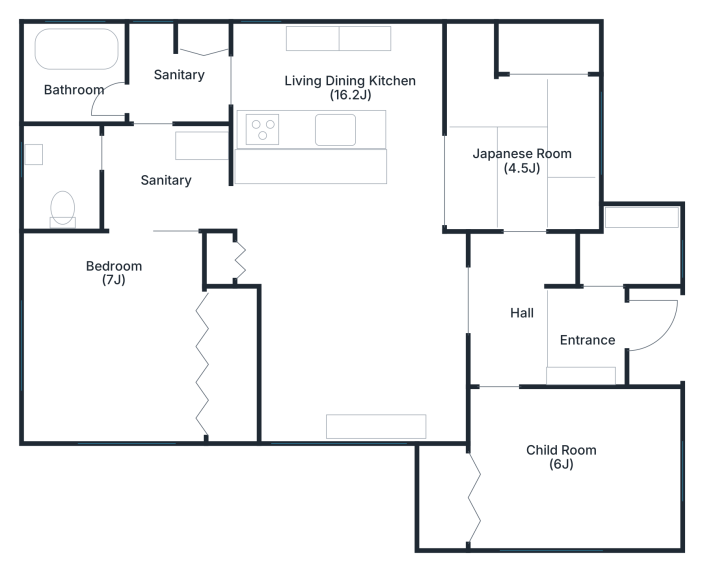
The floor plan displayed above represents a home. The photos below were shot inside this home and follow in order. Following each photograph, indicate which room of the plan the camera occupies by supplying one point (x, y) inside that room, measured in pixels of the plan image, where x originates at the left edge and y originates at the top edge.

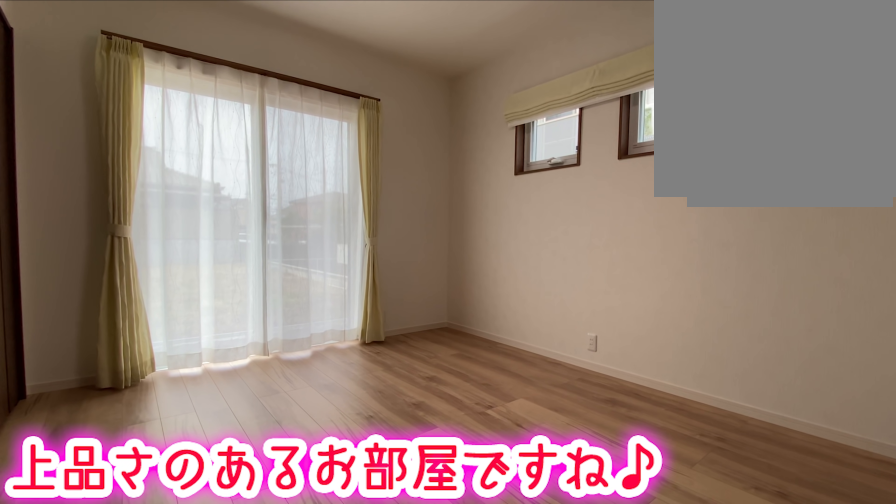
(44, 347)
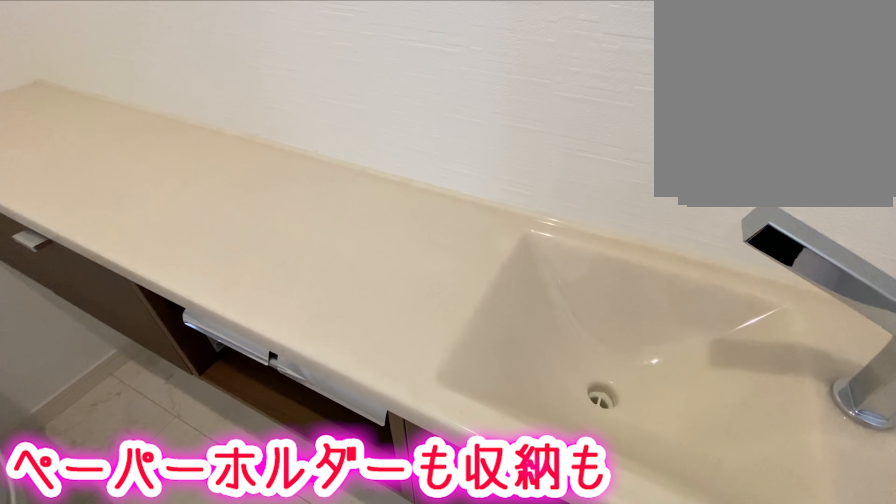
(66, 179)
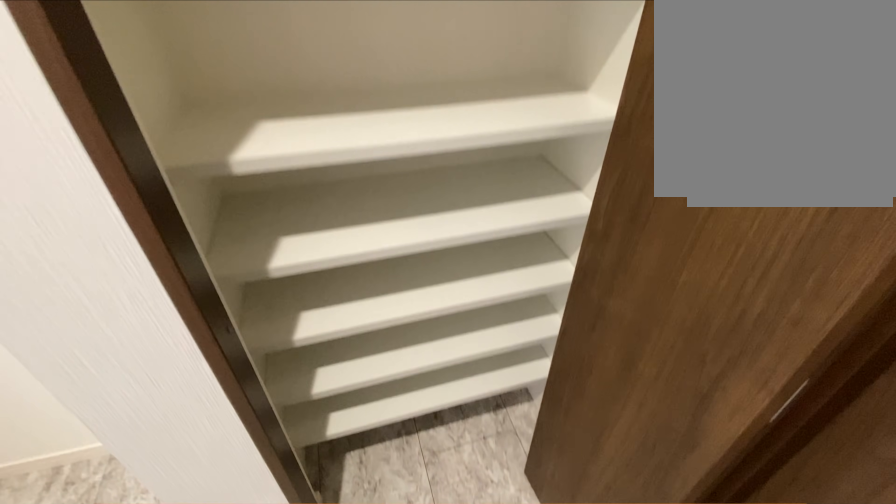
(174, 86)
